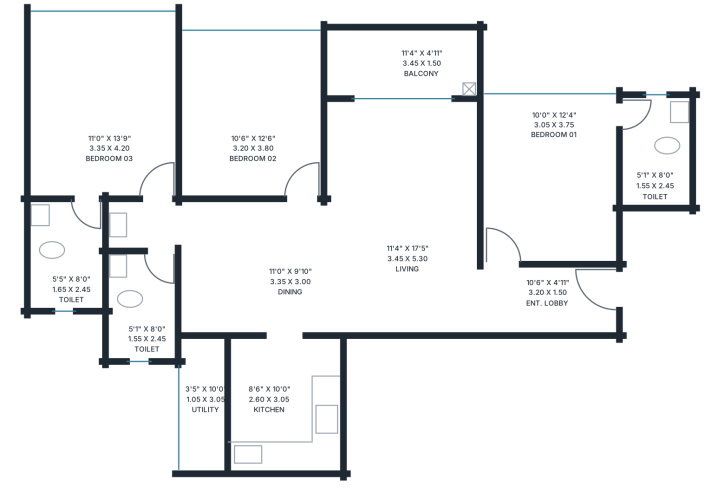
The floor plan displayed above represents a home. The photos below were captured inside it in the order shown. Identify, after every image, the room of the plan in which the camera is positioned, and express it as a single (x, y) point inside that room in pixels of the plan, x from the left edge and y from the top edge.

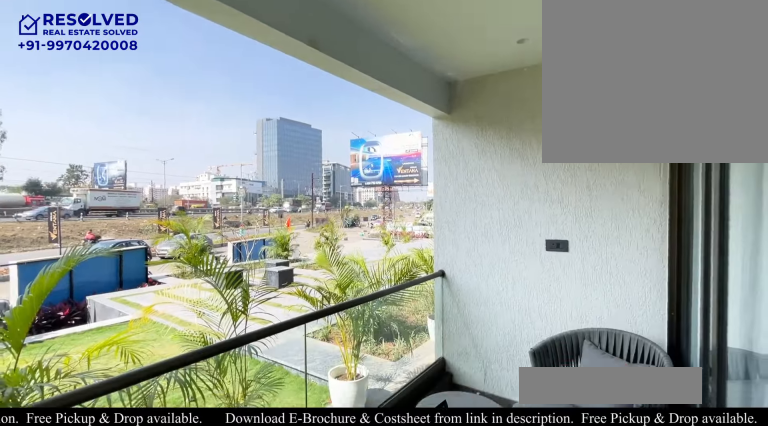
(401, 62)
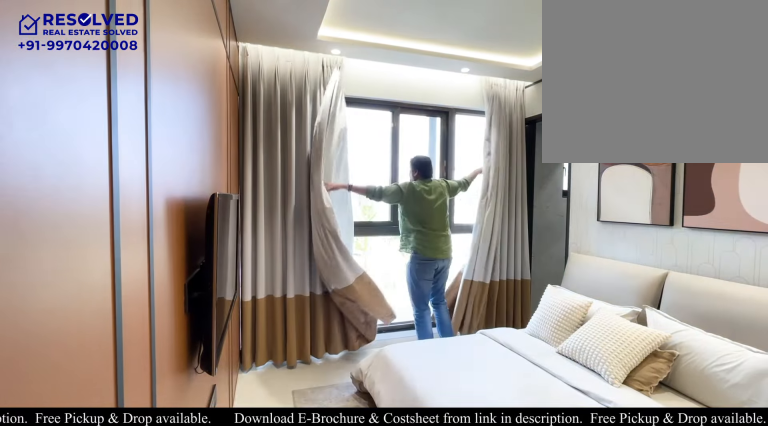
(550, 178)
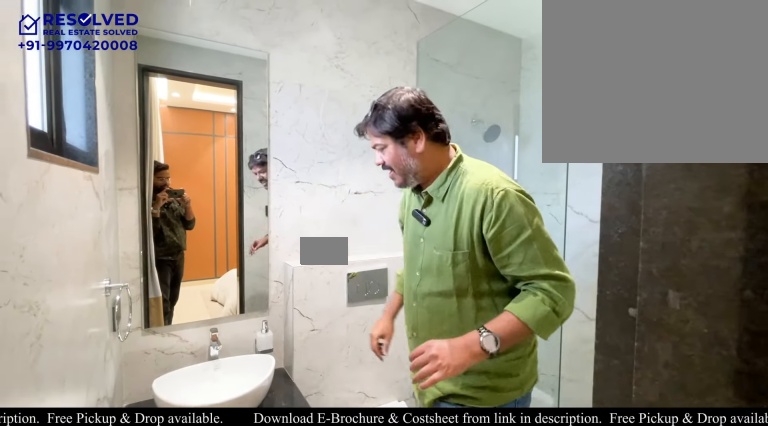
(655, 153)
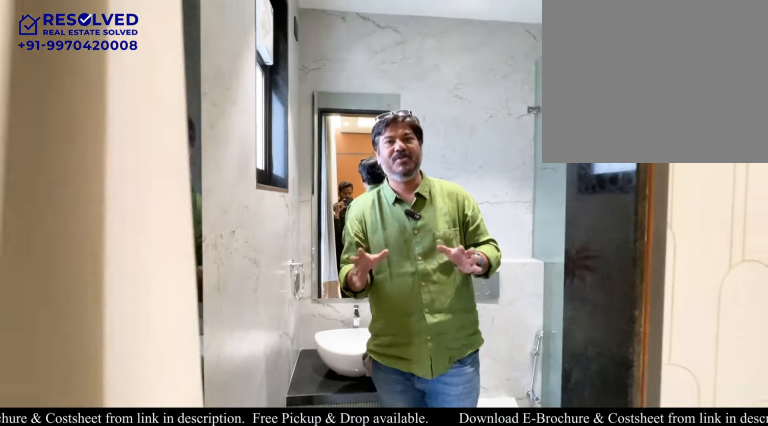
(655, 153)
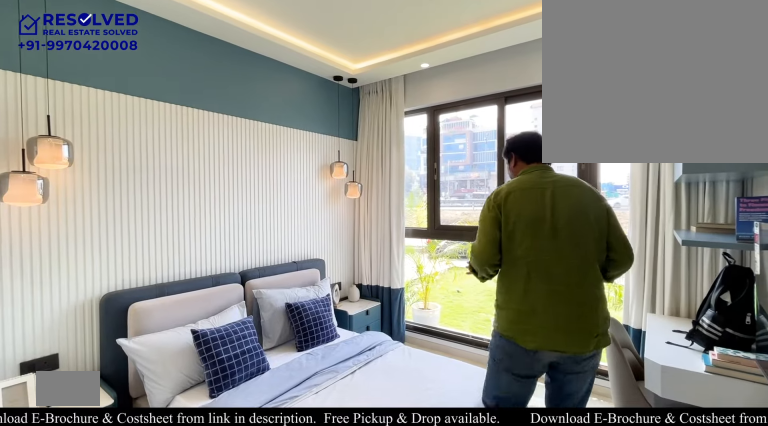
(251, 113)
